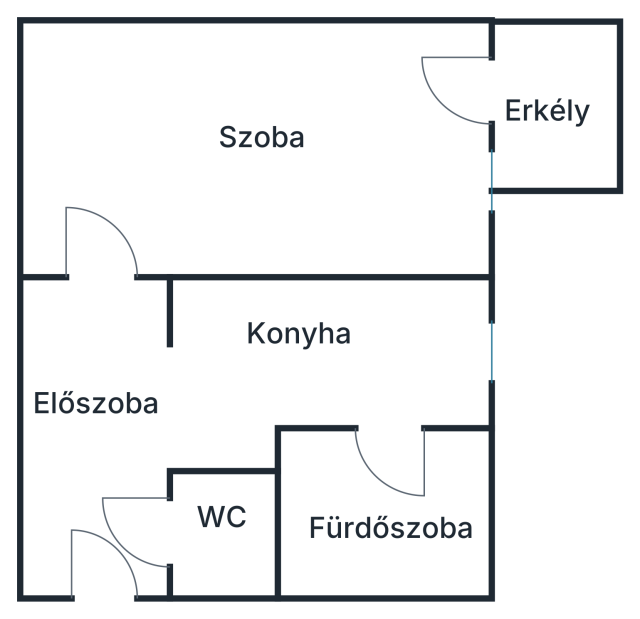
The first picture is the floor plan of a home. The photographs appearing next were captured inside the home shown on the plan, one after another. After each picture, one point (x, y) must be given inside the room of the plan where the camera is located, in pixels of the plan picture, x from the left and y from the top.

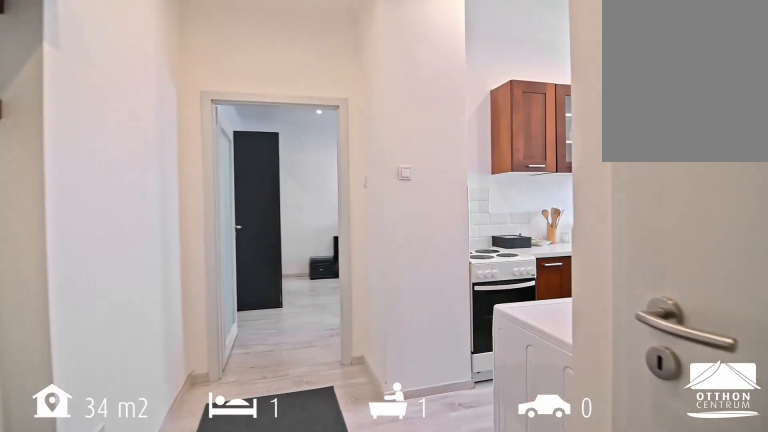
(95, 568)
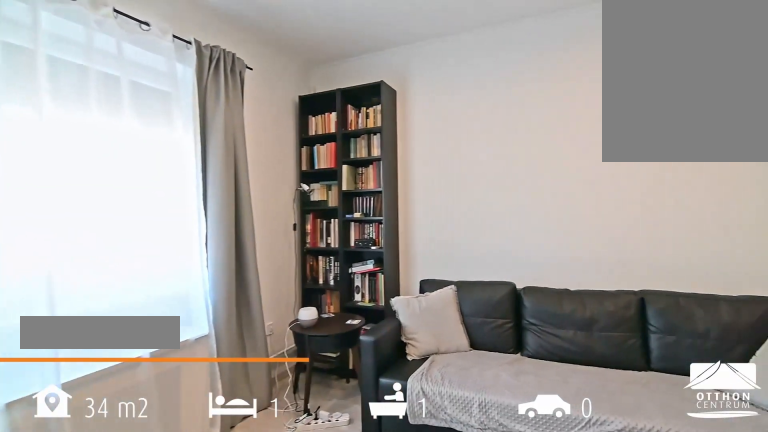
(260, 137)
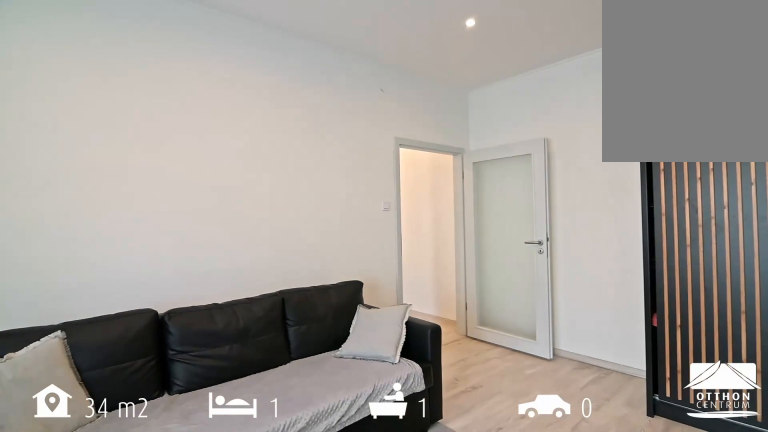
(260, 137)
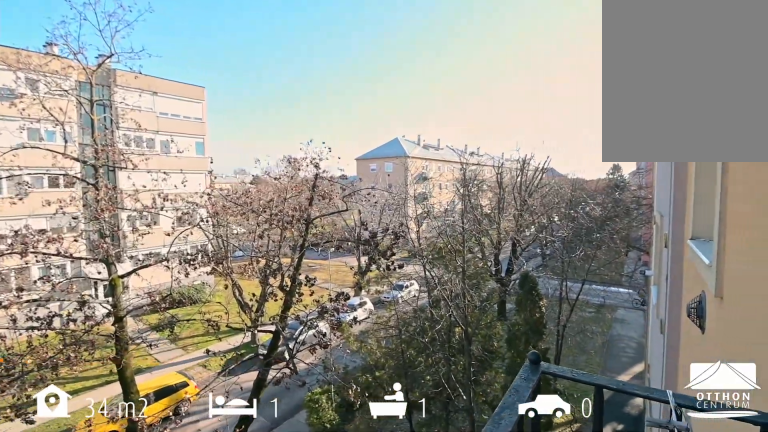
(553, 110)
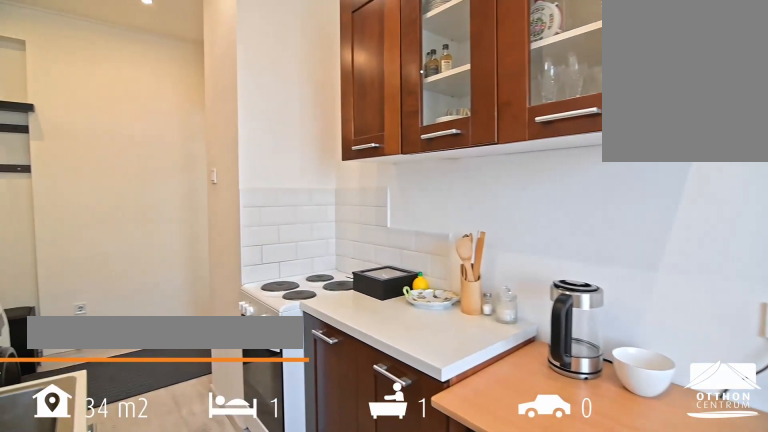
(316, 364)
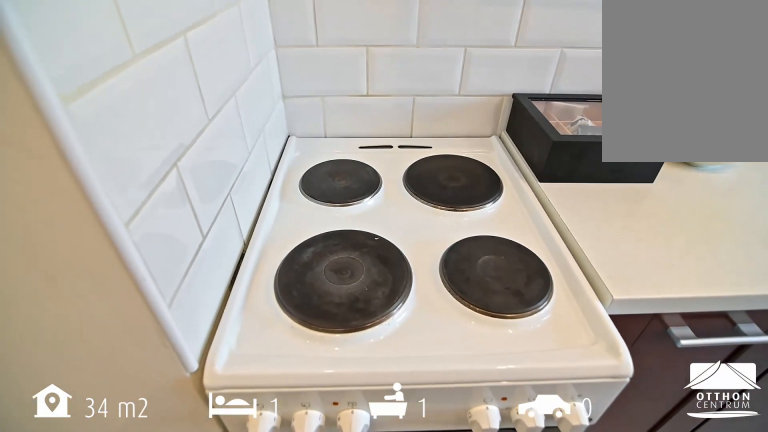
(316, 364)
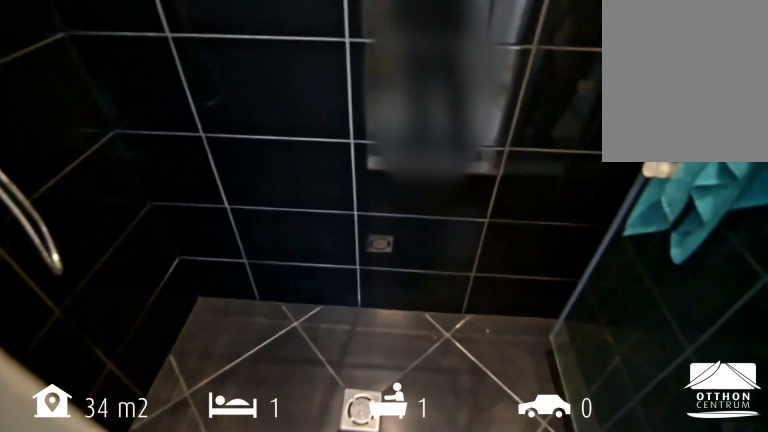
(404, 529)
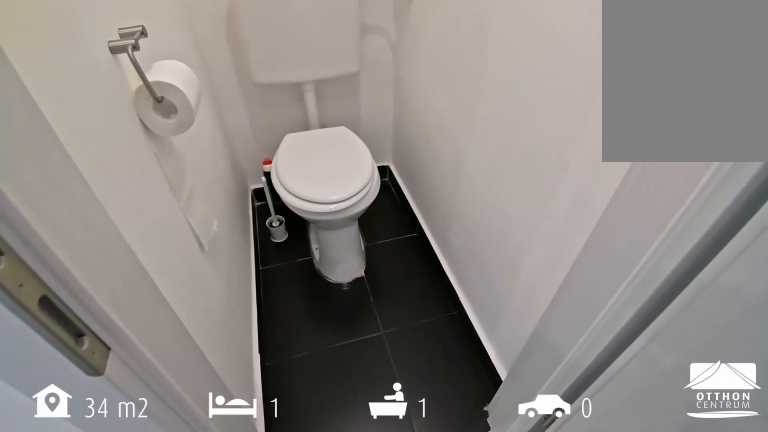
(227, 546)
